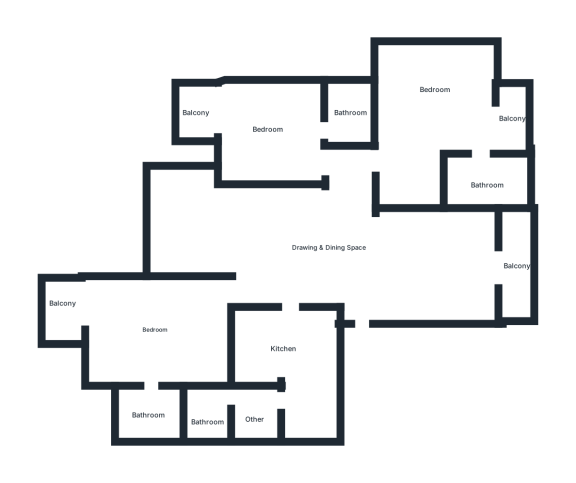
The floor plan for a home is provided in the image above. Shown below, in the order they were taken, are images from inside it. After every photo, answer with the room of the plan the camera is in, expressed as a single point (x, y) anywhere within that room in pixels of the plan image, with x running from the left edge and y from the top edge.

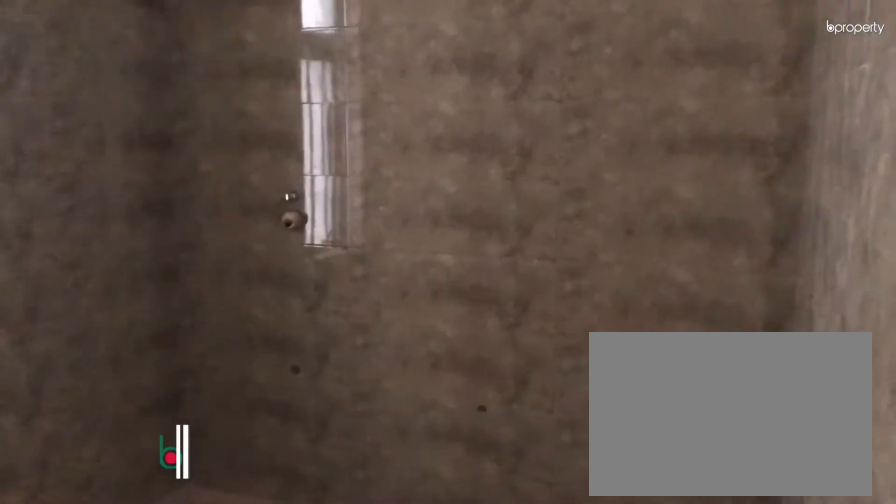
(158, 409)
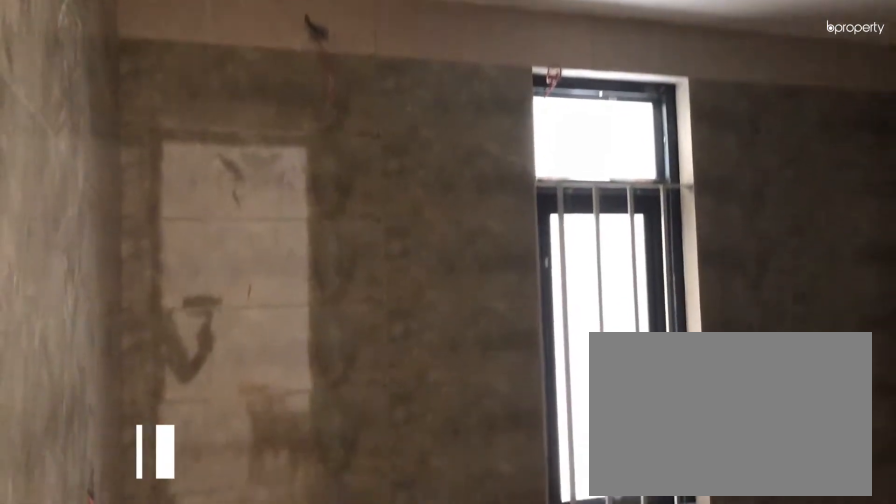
(158, 409)
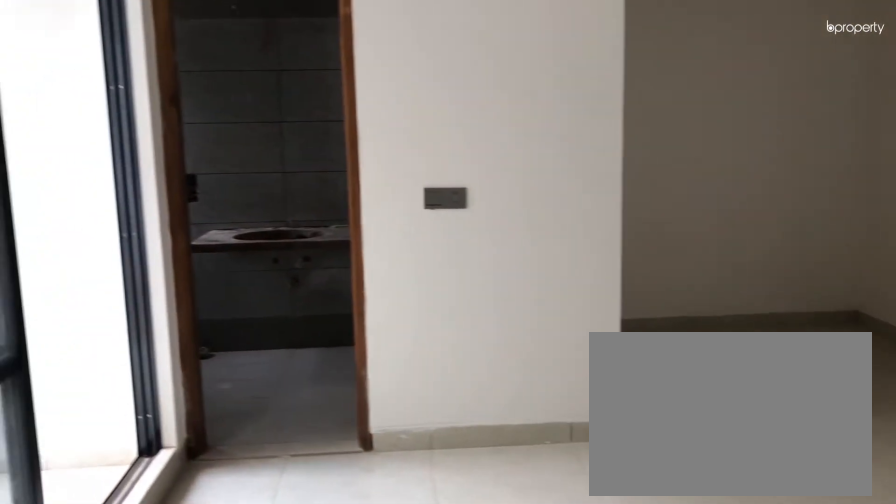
(439, 116)
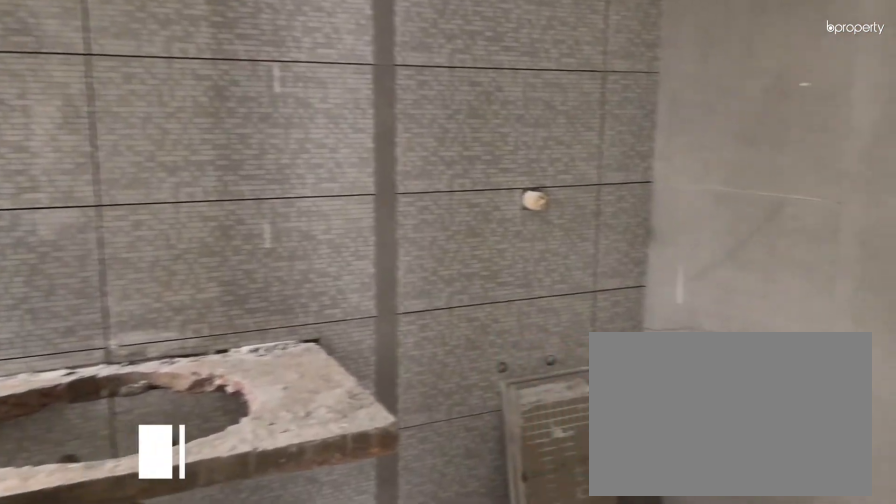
(481, 184)
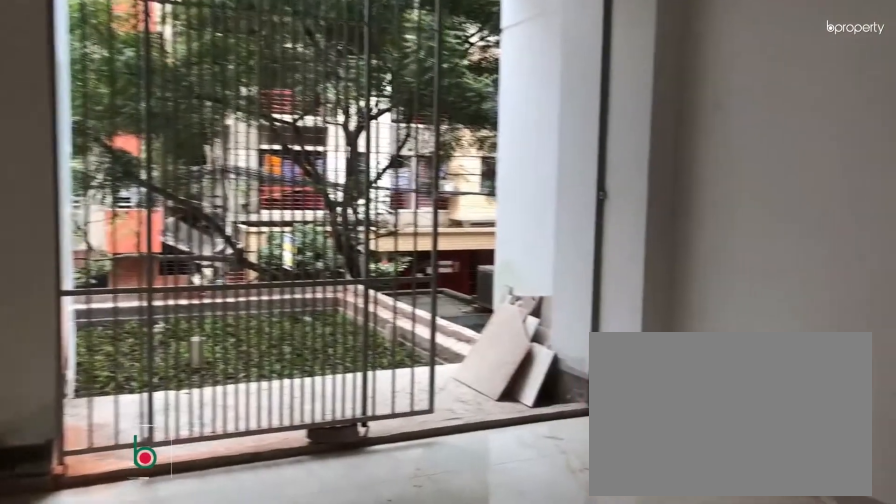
(284, 132)
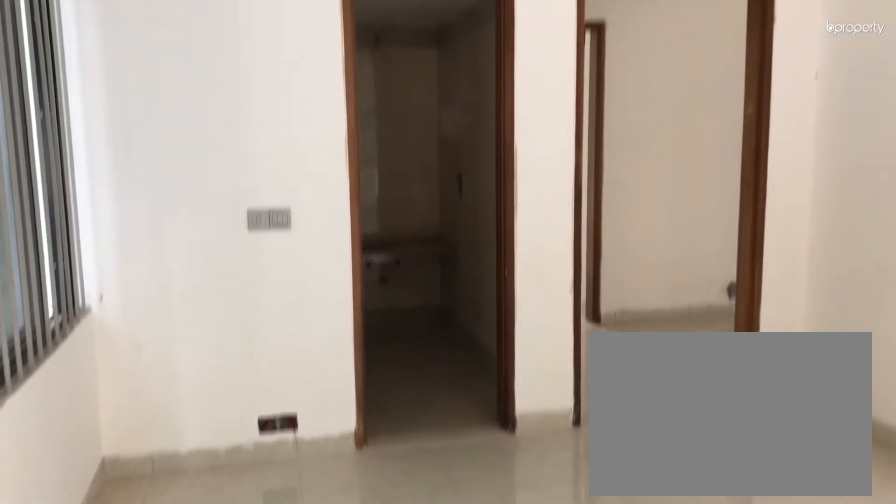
(284, 132)
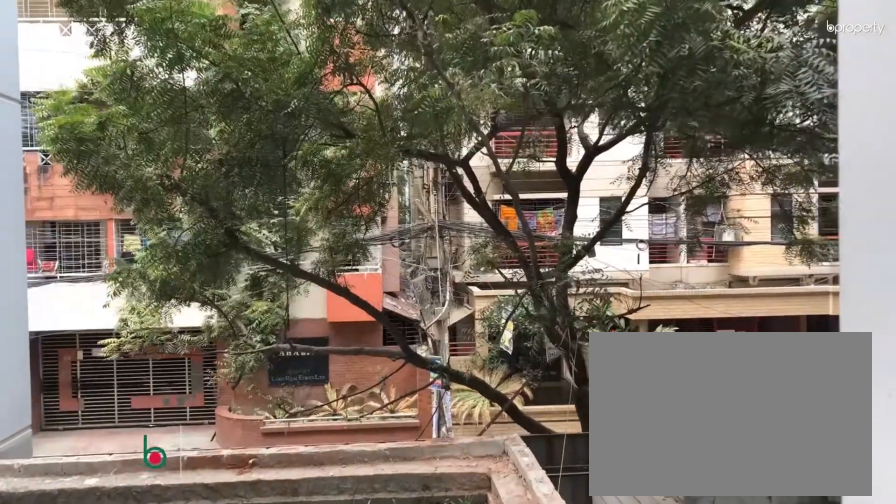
(215, 113)
